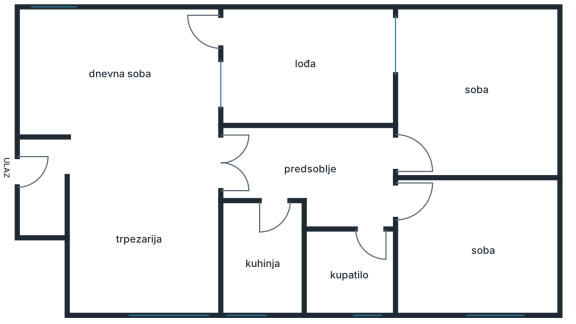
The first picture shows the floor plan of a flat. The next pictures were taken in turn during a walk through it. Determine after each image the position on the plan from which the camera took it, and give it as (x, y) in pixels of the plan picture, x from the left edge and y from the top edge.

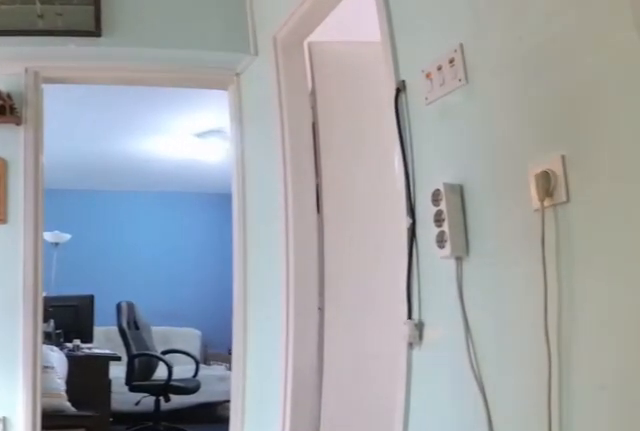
(283, 174)
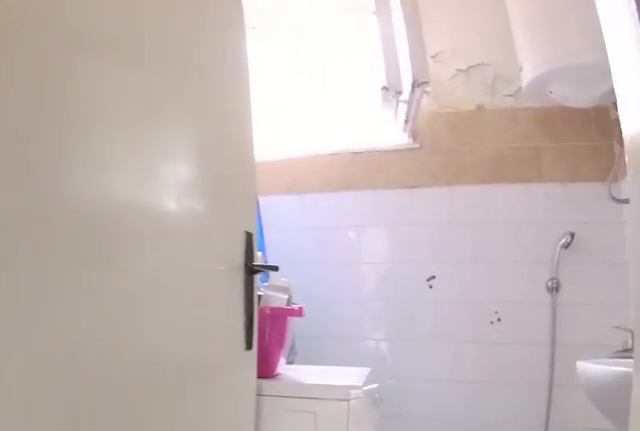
(345, 197)
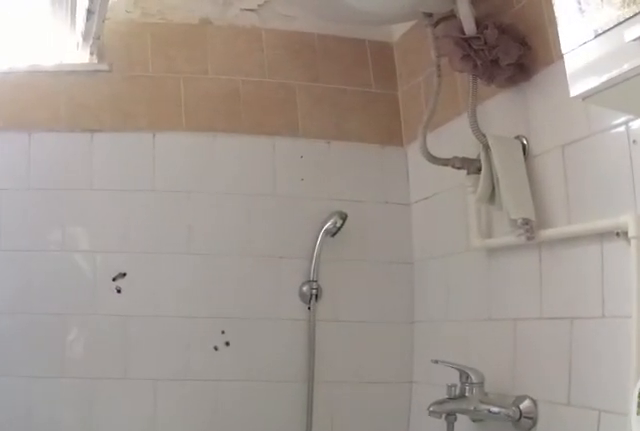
(365, 250)
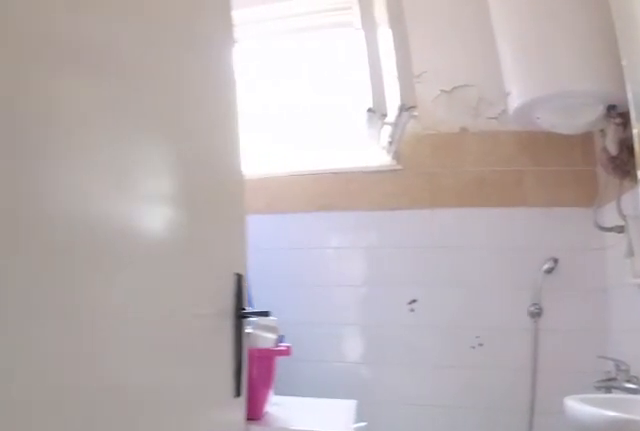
(354, 209)
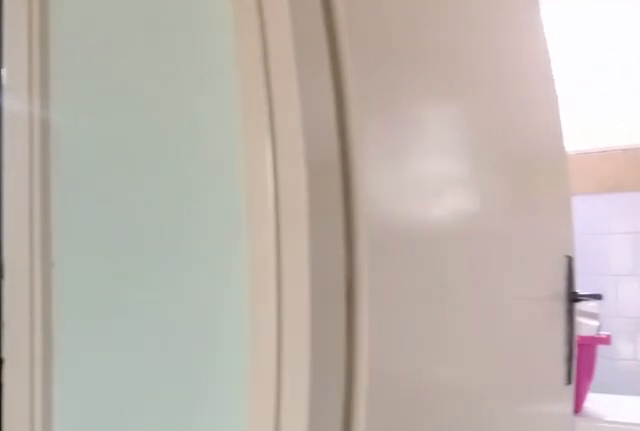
(346, 204)
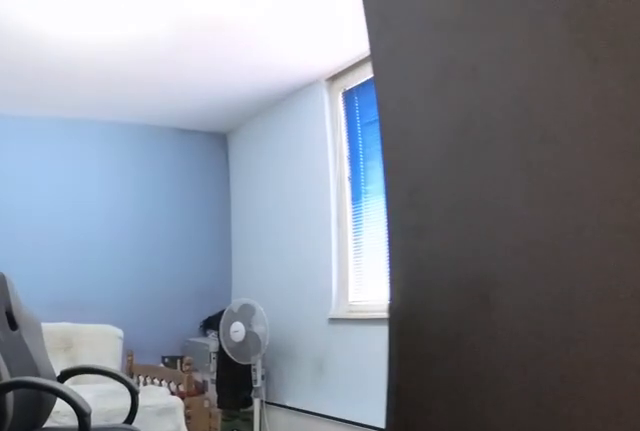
(387, 198)
